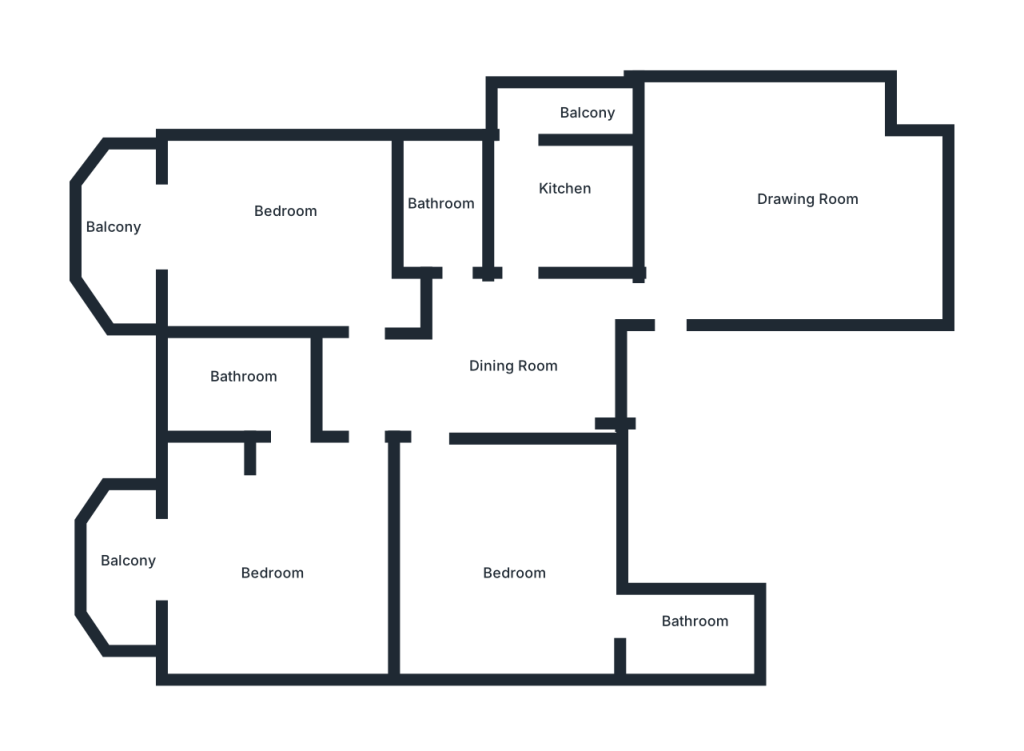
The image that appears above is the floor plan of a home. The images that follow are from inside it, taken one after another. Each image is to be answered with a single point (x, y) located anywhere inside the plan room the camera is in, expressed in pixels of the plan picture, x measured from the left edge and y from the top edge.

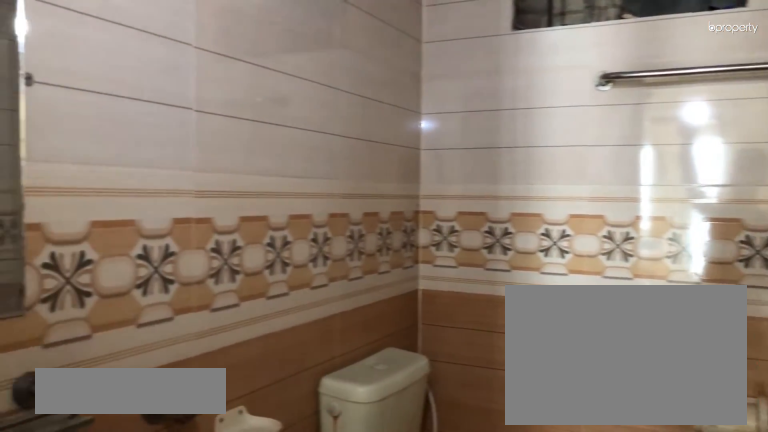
(438, 204)
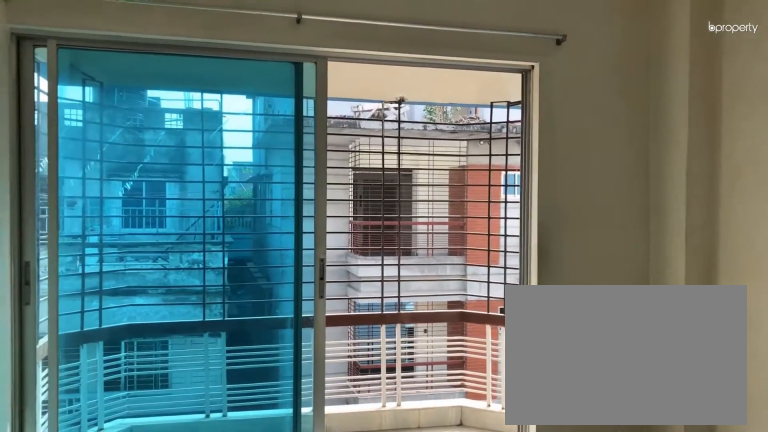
(279, 221)
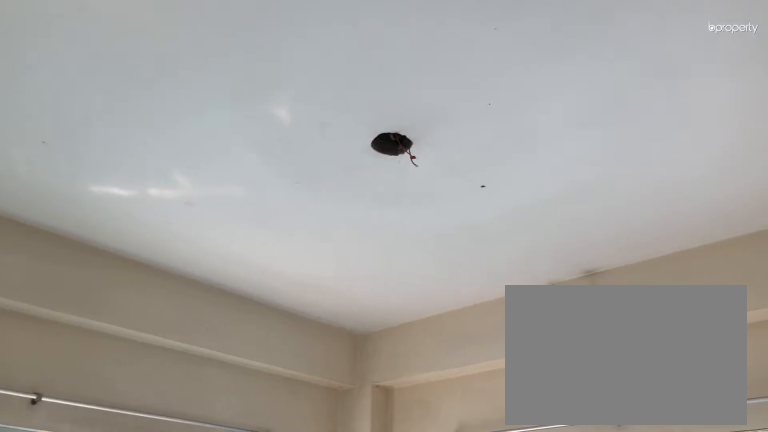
(278, 221)
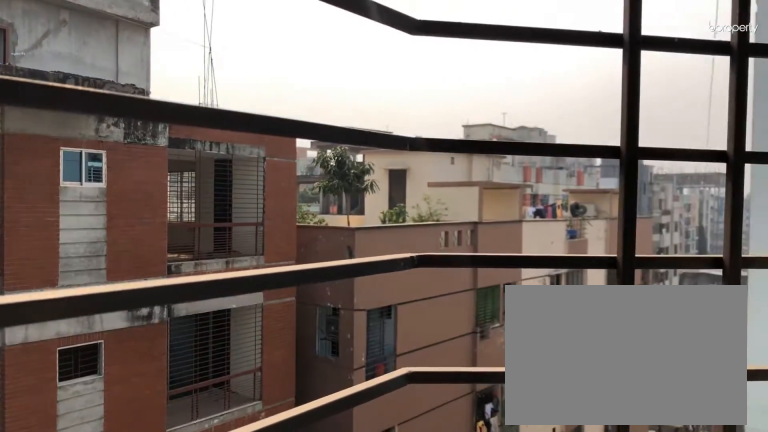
(108, 238)
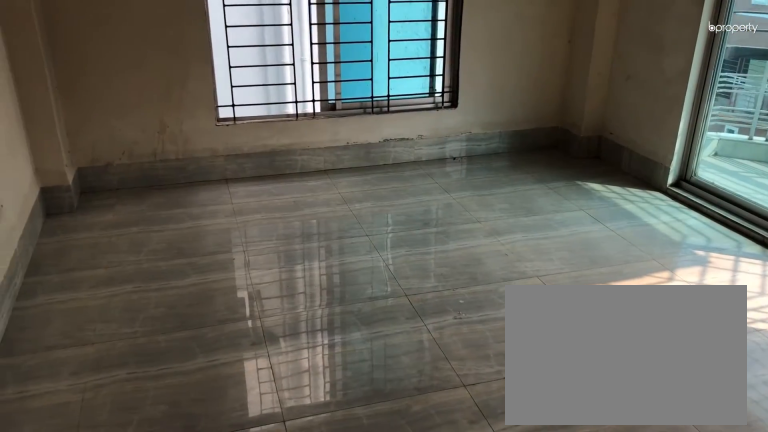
(285, 586)
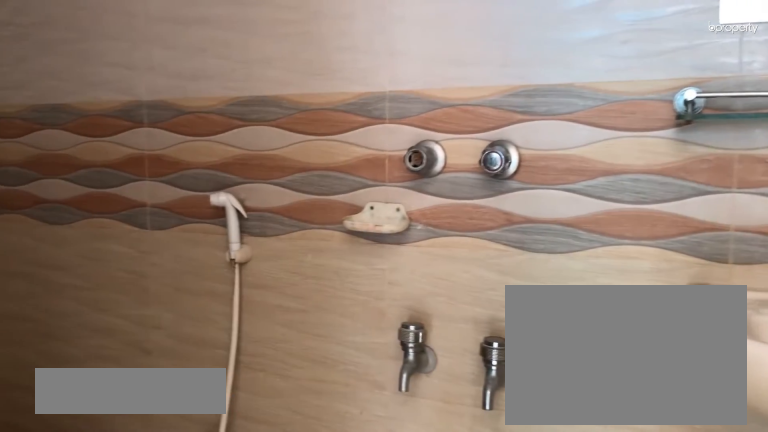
(237, 376)
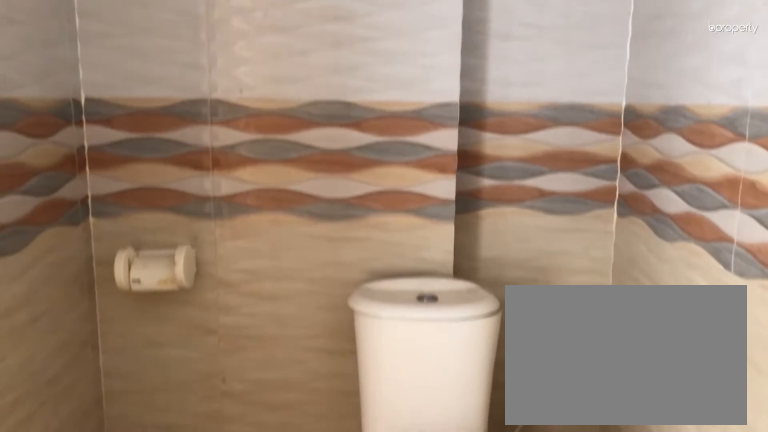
(237, 376)
